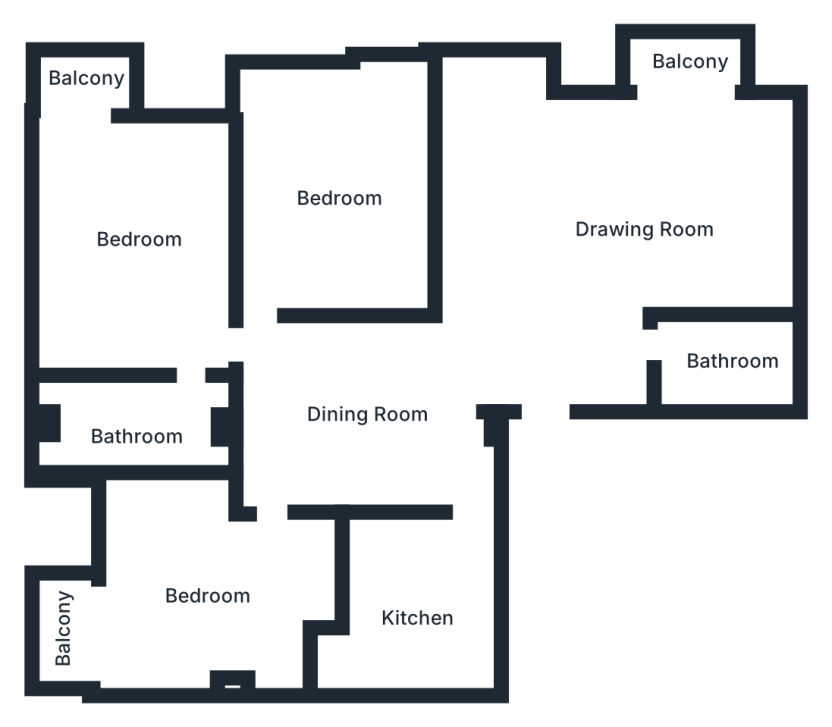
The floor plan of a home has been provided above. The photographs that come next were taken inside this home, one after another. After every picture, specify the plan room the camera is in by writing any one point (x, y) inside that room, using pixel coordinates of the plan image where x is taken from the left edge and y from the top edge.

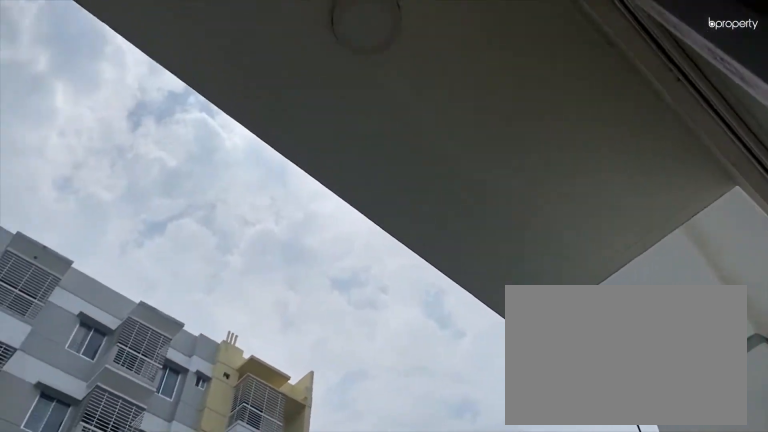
(683, 62)
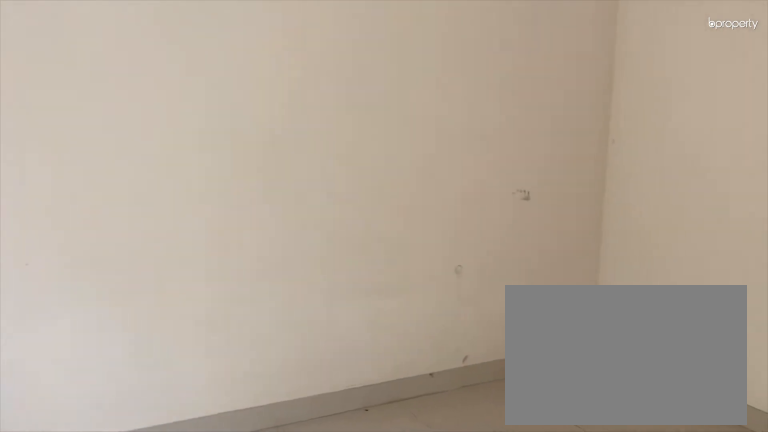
(345, 199)
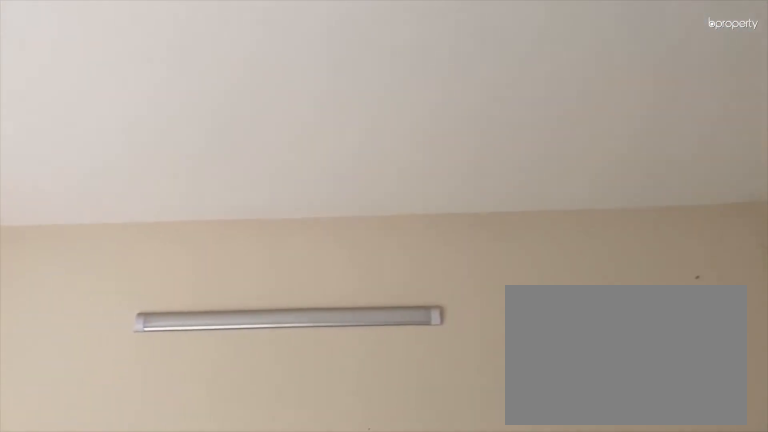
(345, 199)
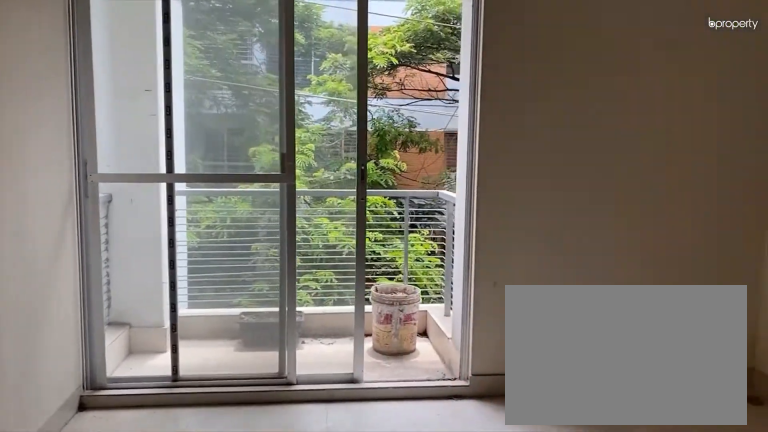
(146, 242)
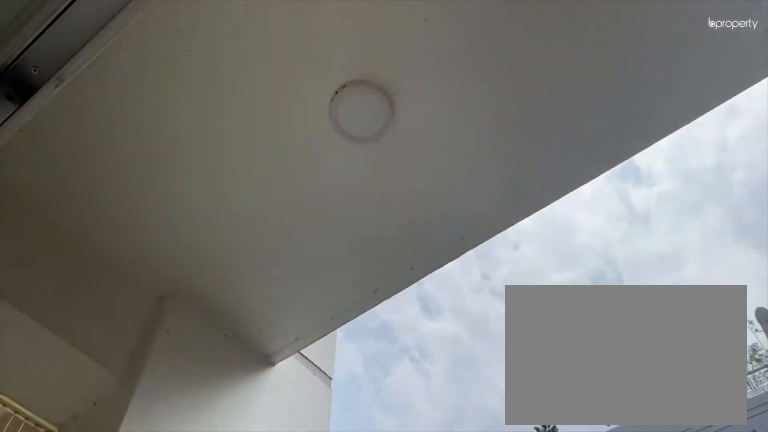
(80, 83)
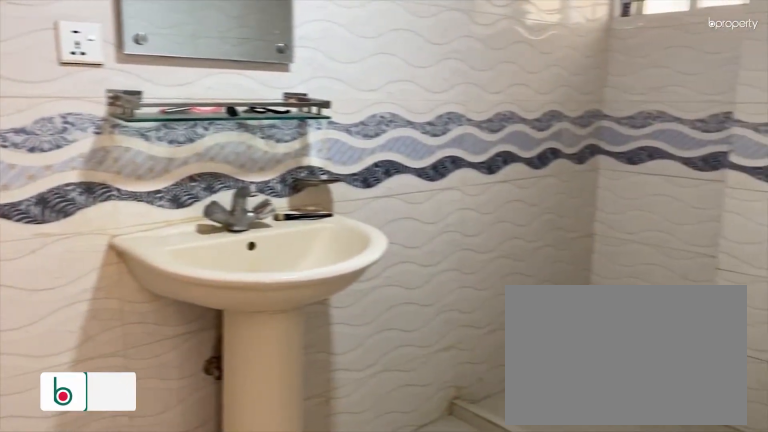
(139, 431)
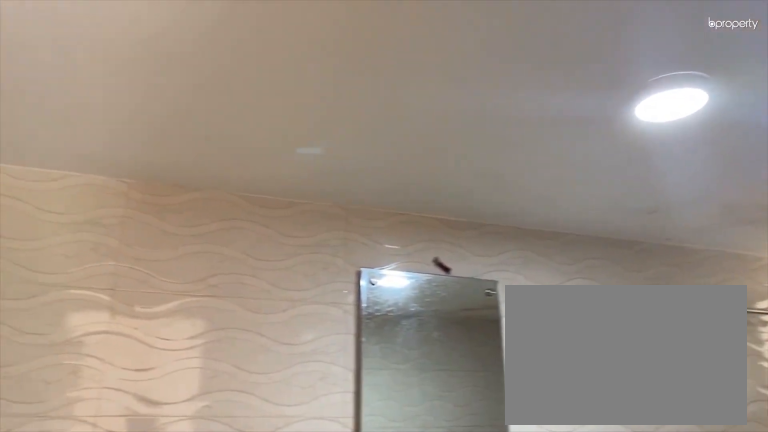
(139, 431)
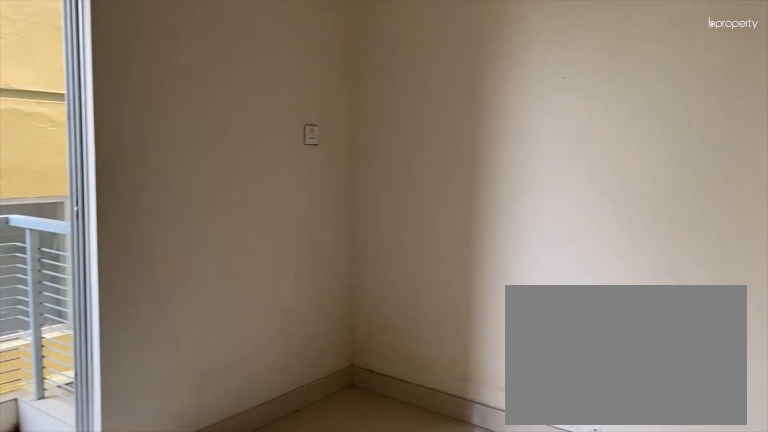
(215, 593)
